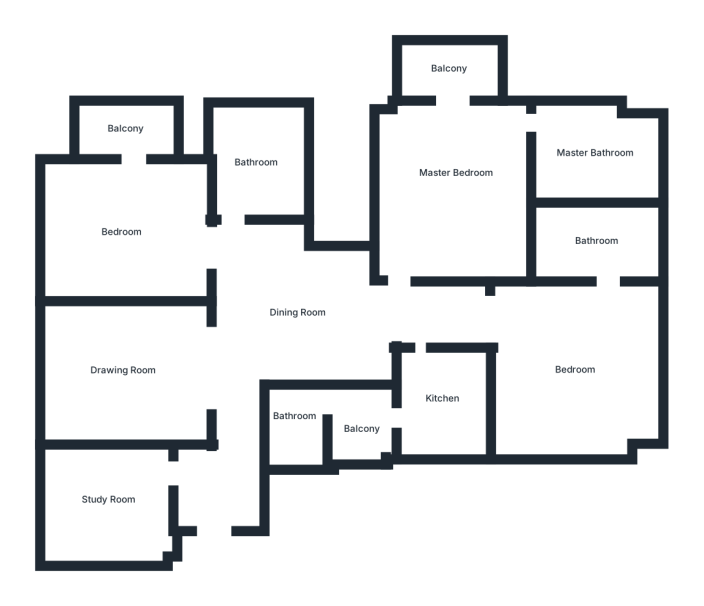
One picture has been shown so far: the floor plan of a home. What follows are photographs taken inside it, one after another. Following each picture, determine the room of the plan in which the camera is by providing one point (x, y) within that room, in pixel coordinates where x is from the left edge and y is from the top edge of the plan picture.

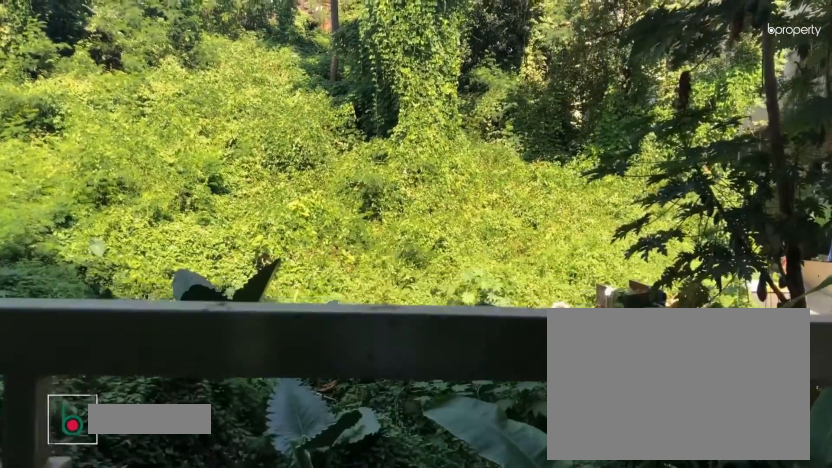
(450, 68)
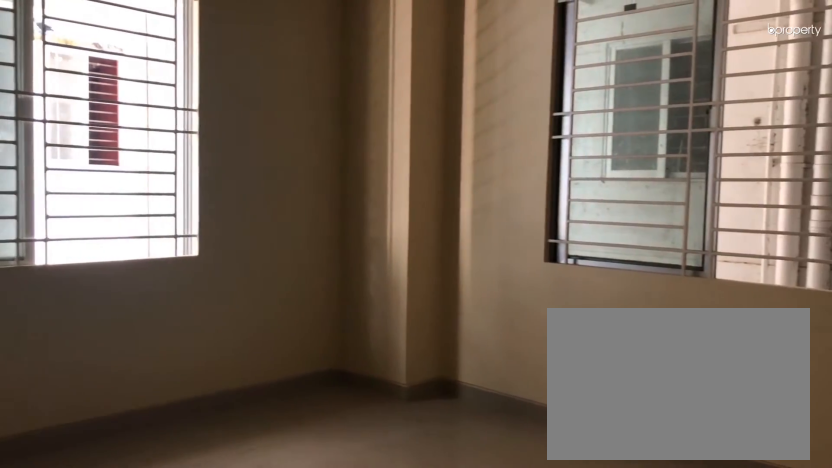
(574, 368)
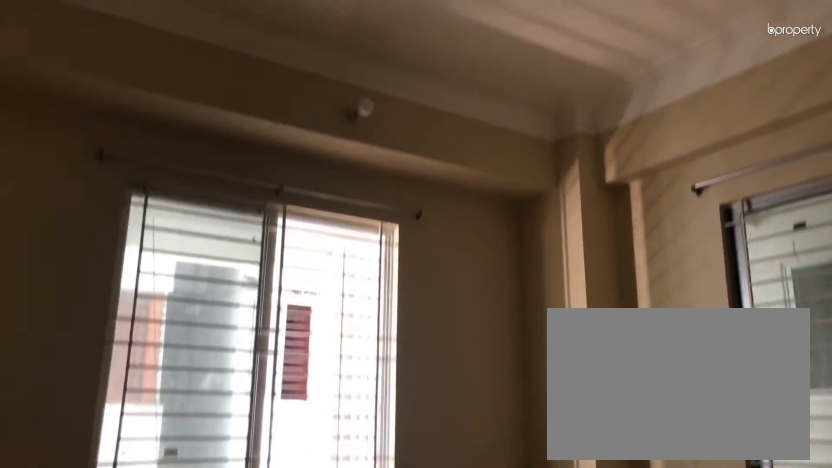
(574, 369)
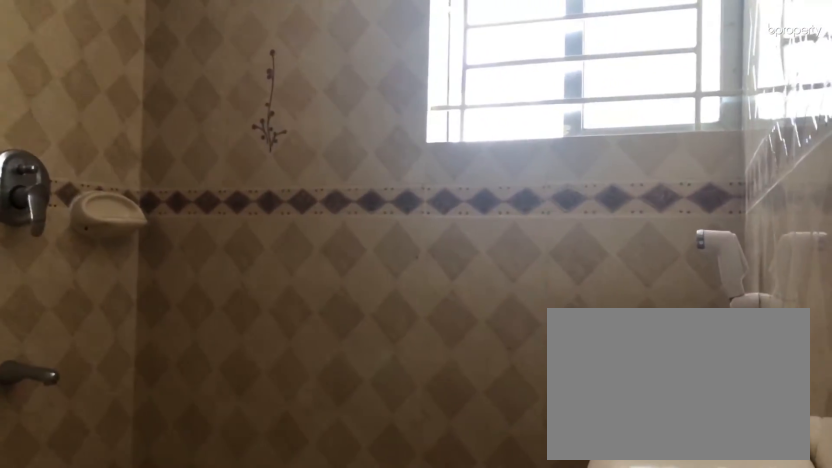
(596, 240)
